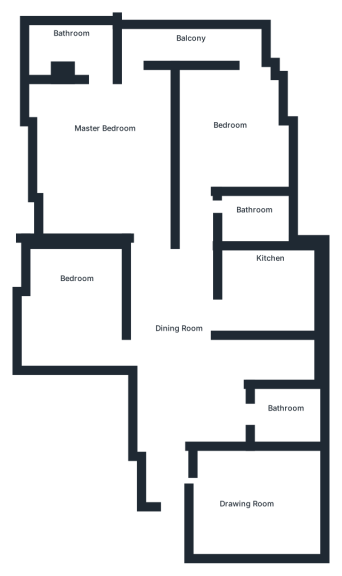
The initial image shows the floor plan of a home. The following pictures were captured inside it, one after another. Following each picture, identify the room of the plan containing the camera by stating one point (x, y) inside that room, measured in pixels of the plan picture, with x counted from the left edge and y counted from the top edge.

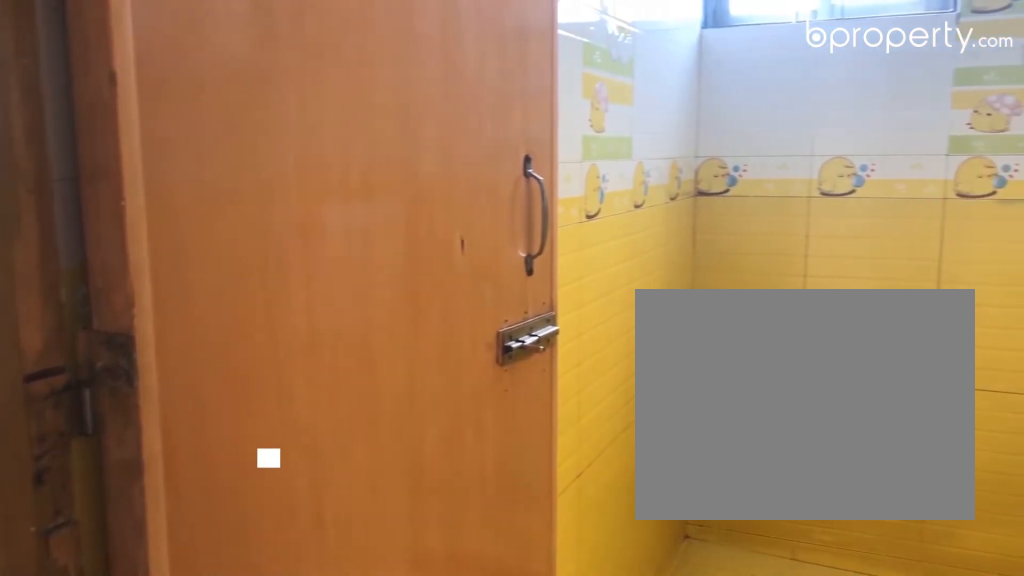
(268, 210)
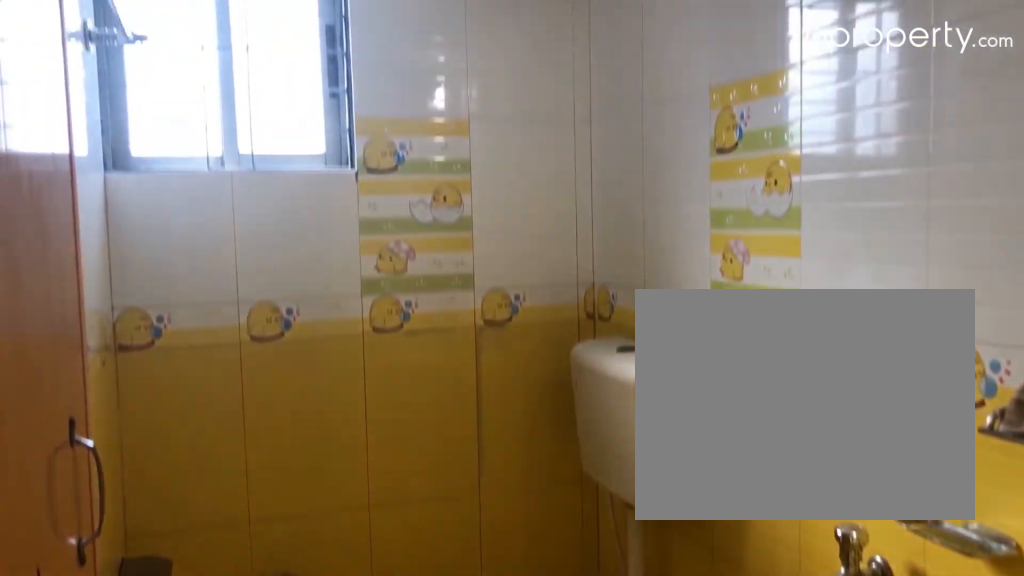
(269, 210)
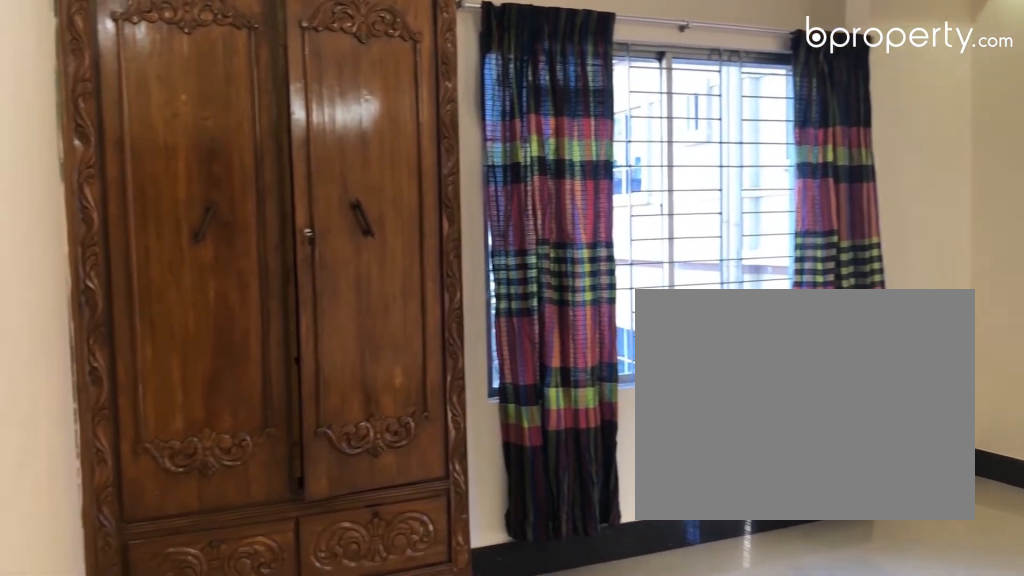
(115, 140)
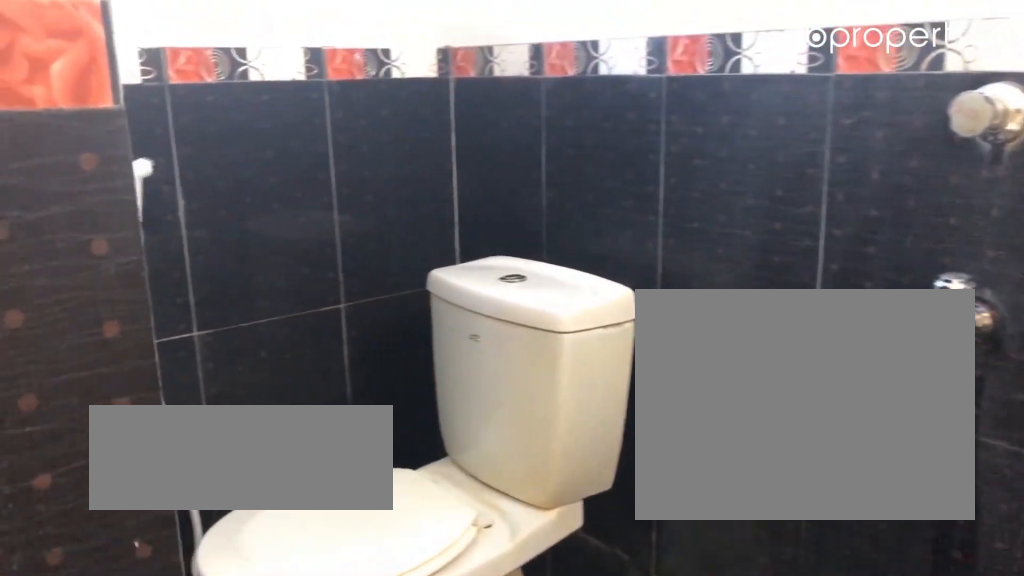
(73, 42)
